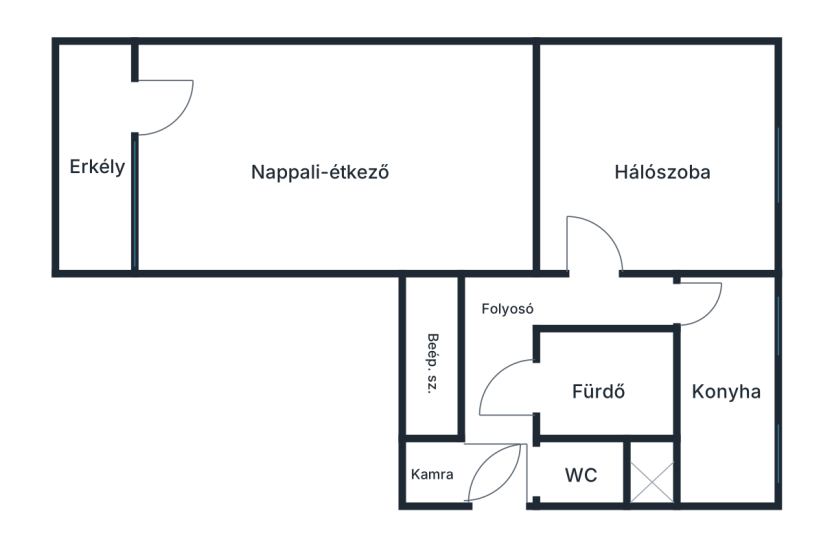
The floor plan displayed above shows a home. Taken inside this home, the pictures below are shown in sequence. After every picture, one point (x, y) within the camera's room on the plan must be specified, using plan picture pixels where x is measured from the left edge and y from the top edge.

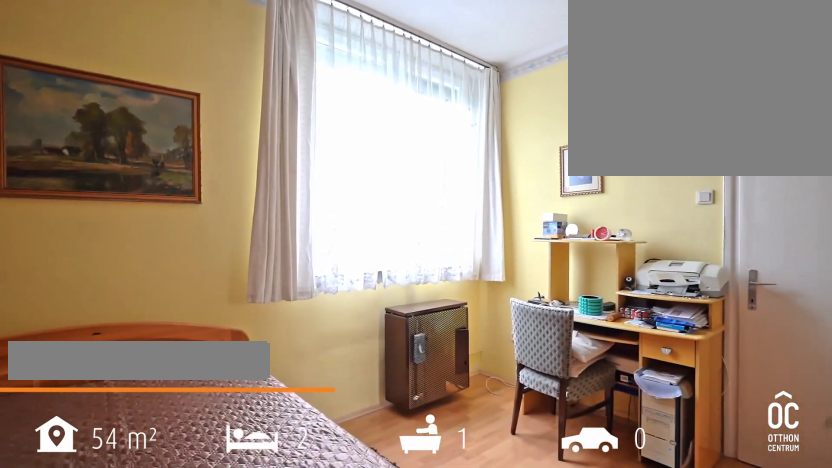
(658, 159)
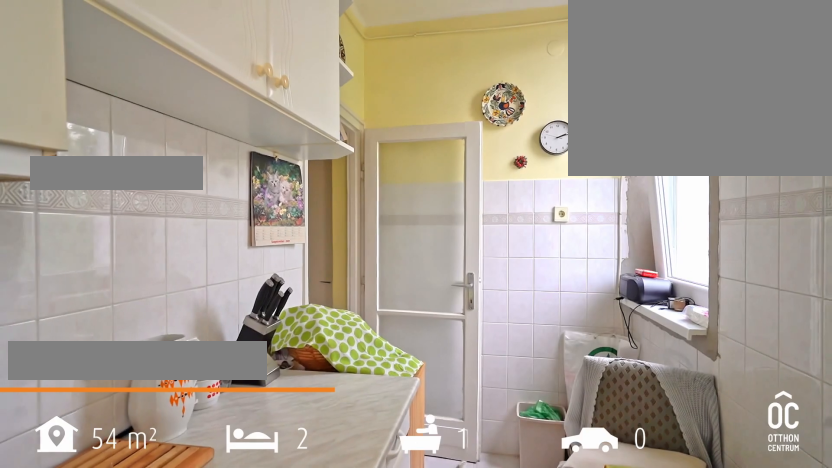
(723, 391)
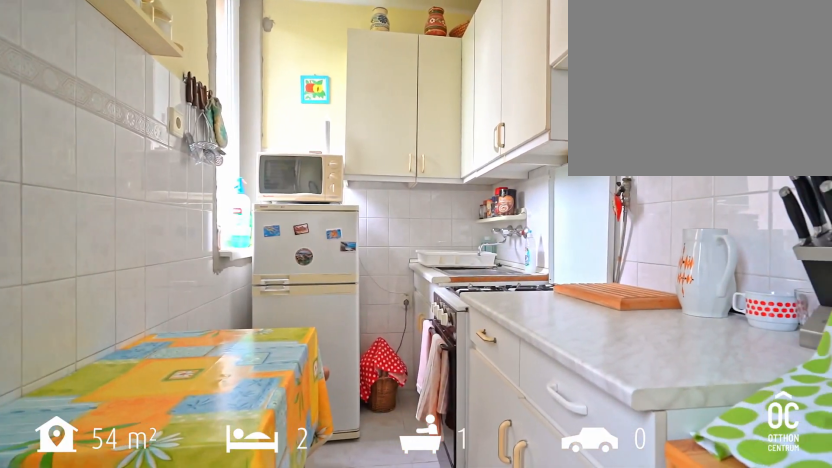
(722, 391)
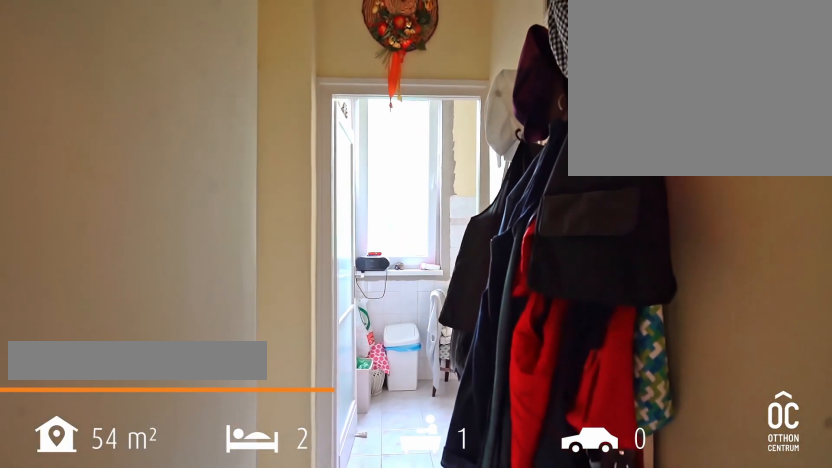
(499, 355)
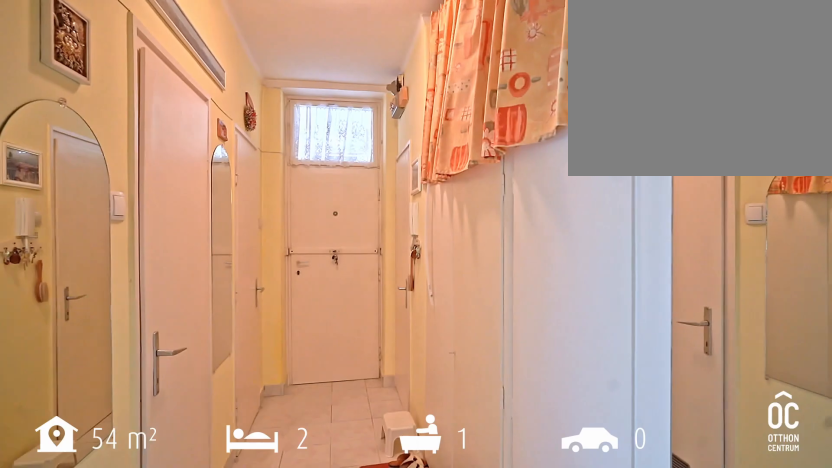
(499, 355)
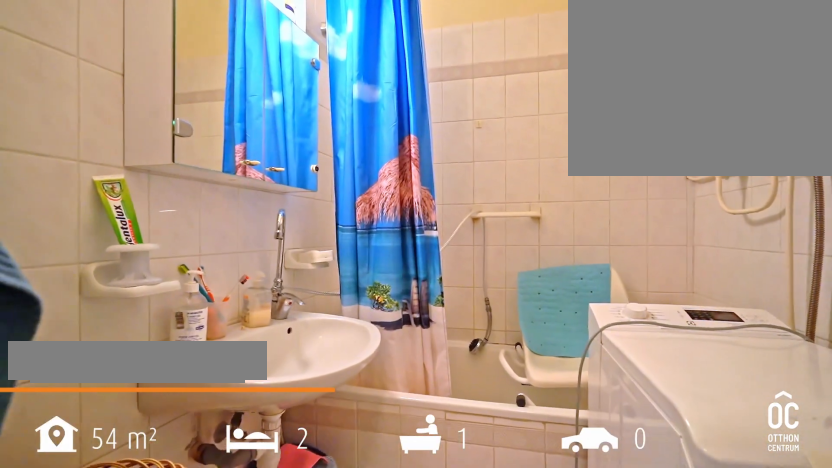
(605, 385)
